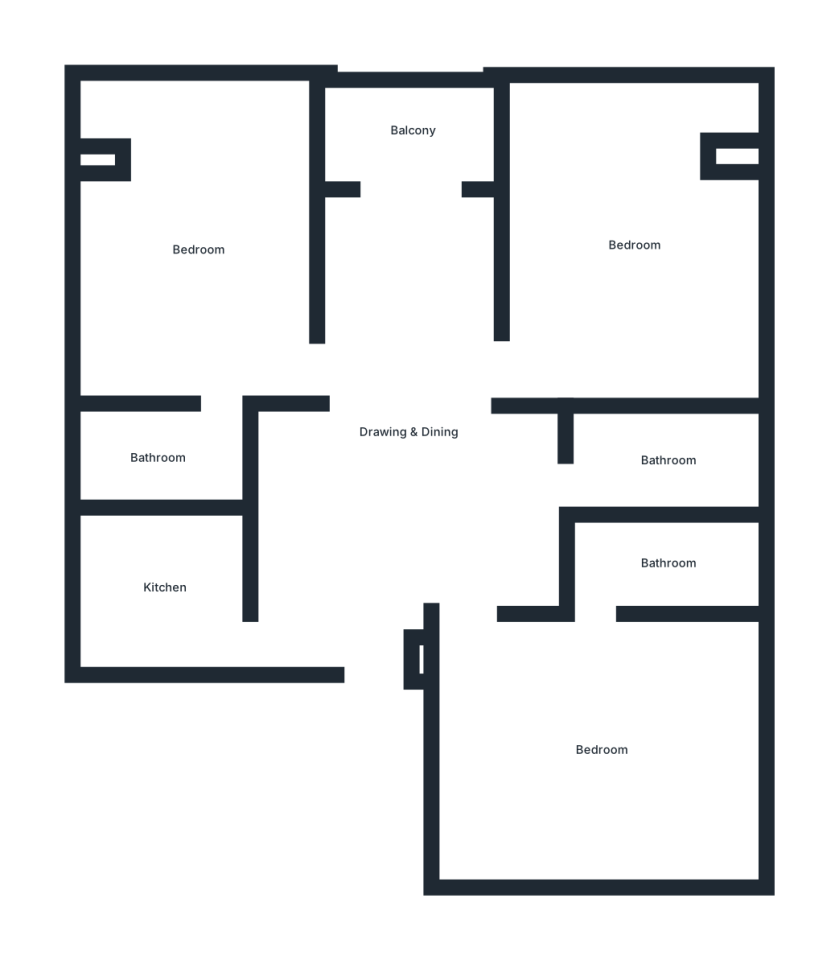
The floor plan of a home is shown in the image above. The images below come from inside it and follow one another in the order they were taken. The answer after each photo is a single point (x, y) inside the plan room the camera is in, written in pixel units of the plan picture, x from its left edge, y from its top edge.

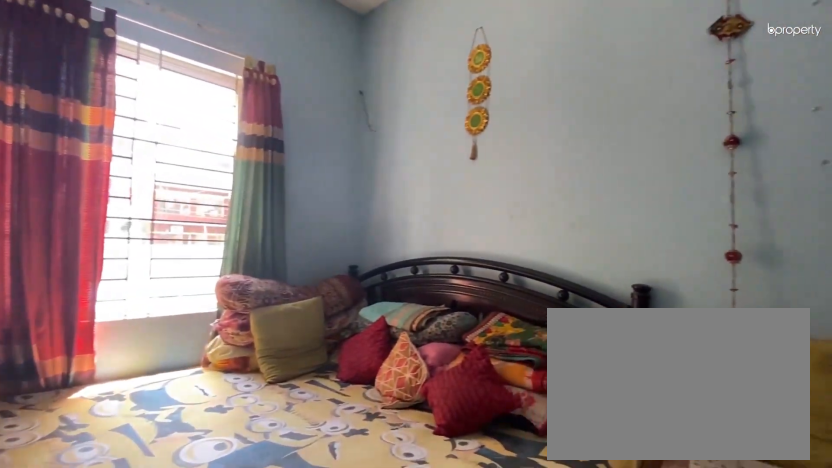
(198, 251)
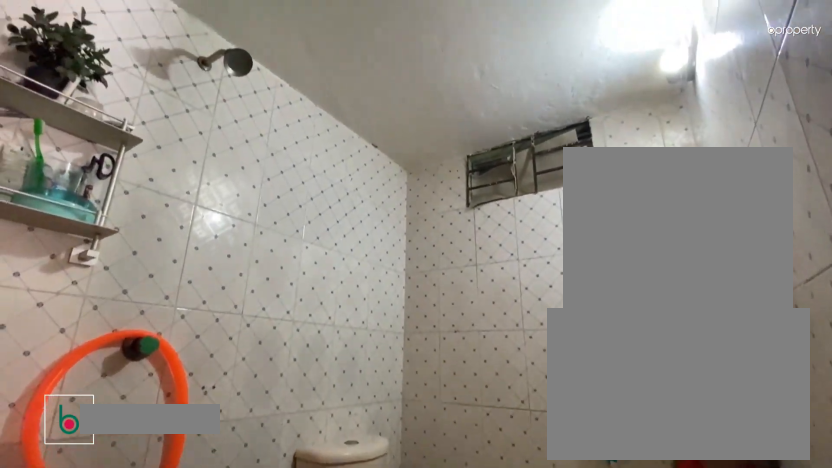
(155, 458)
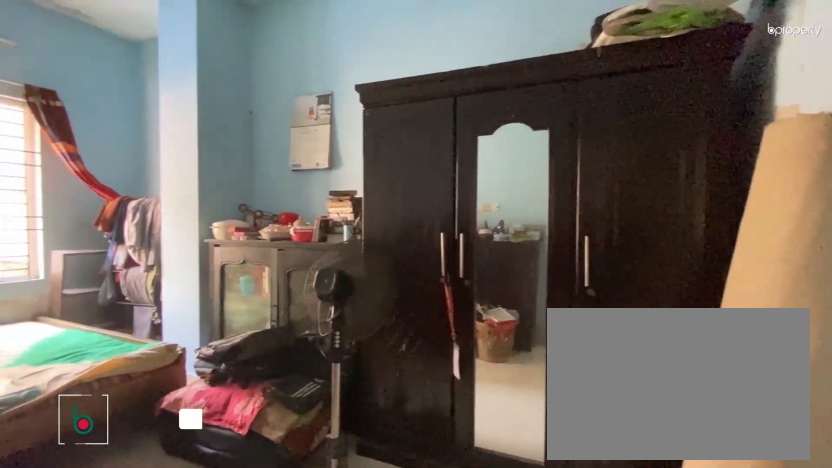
(633, 244)
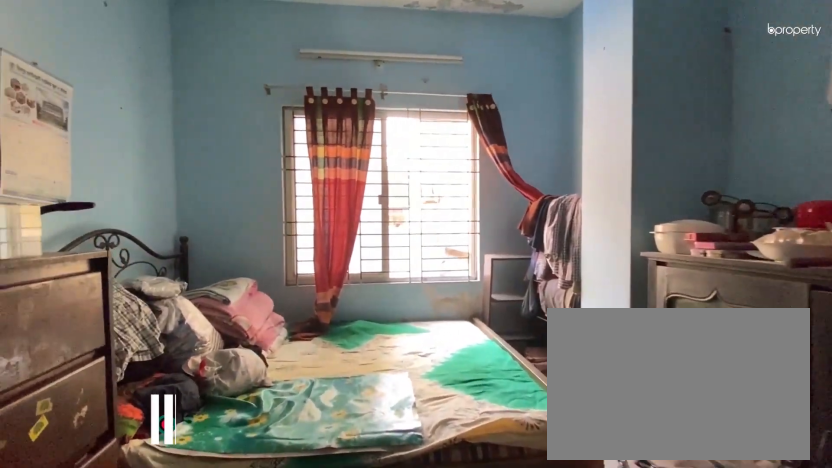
(633, 244)
